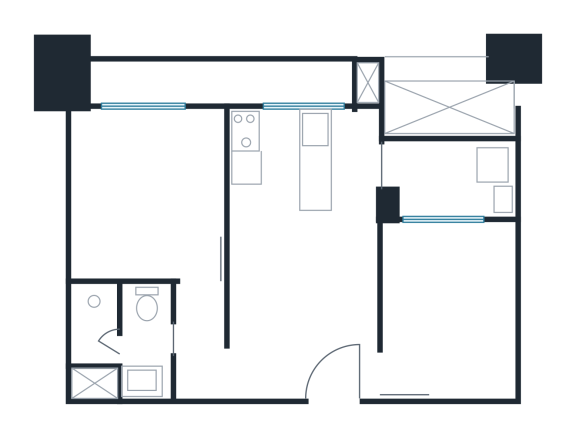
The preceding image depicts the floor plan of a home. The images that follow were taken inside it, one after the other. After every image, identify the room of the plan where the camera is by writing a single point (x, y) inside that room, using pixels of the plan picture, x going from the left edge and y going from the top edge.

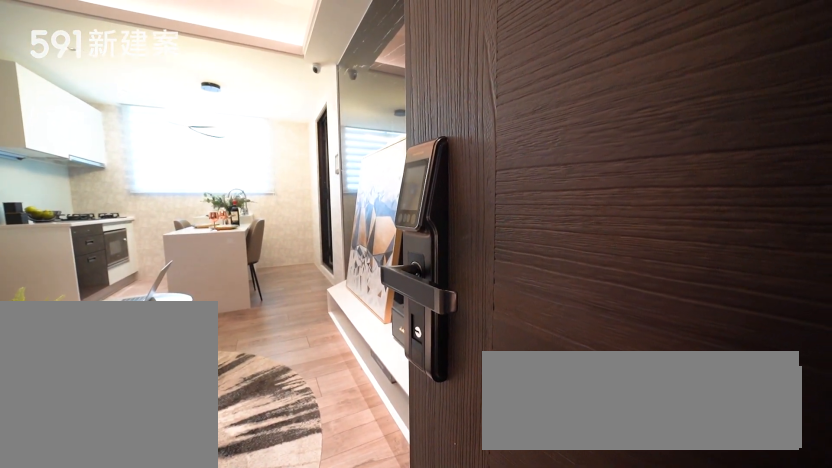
(341, 368)
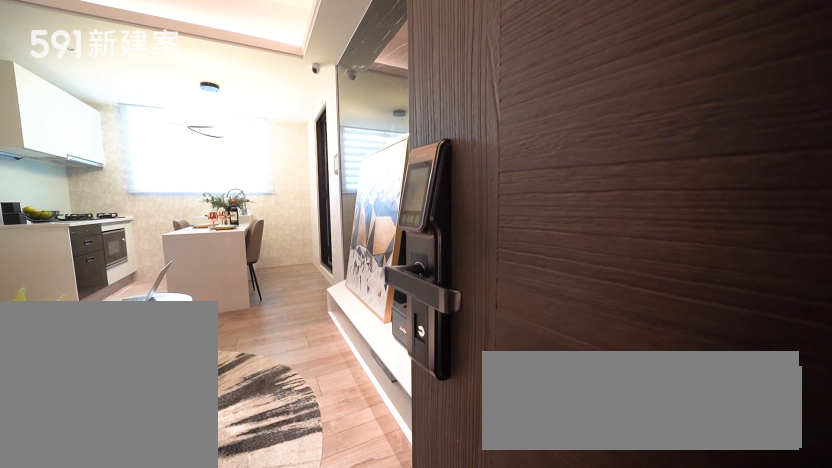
(341, 368)
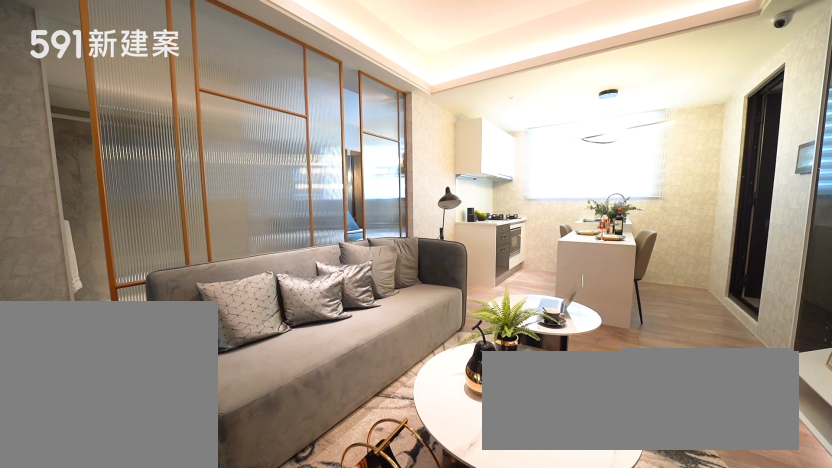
(302, 280)
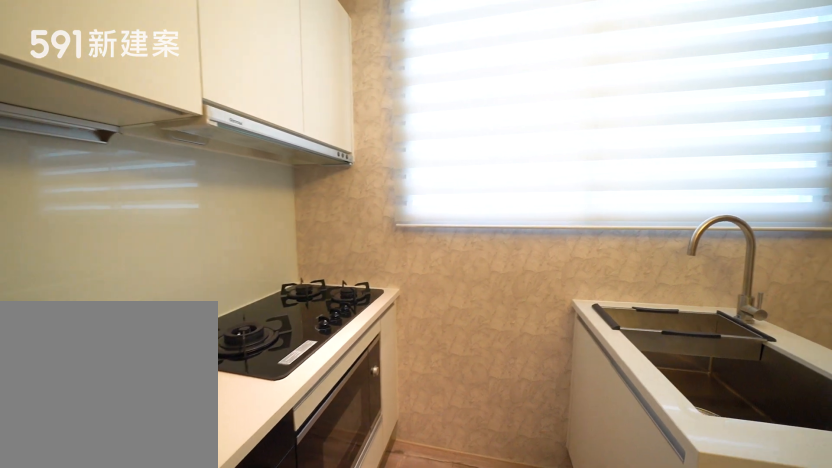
(274, 156)
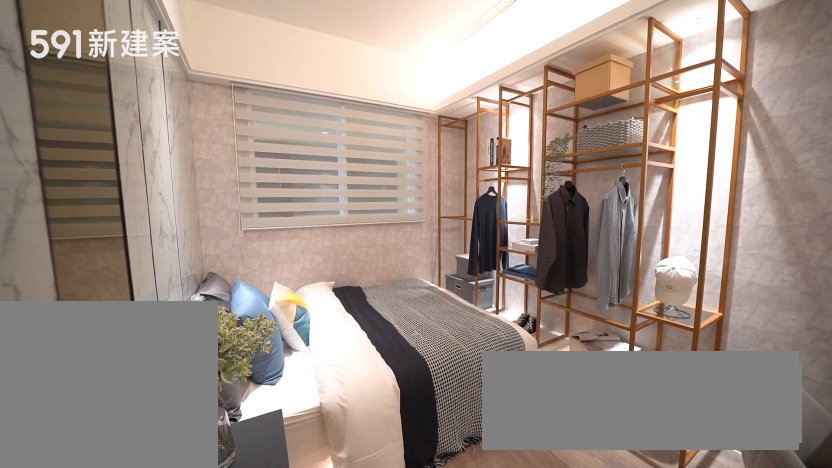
(452, 305)
